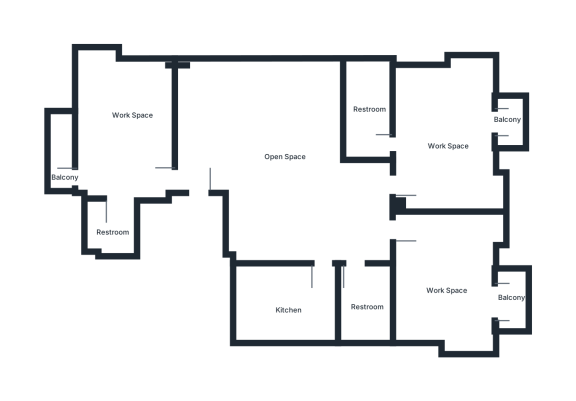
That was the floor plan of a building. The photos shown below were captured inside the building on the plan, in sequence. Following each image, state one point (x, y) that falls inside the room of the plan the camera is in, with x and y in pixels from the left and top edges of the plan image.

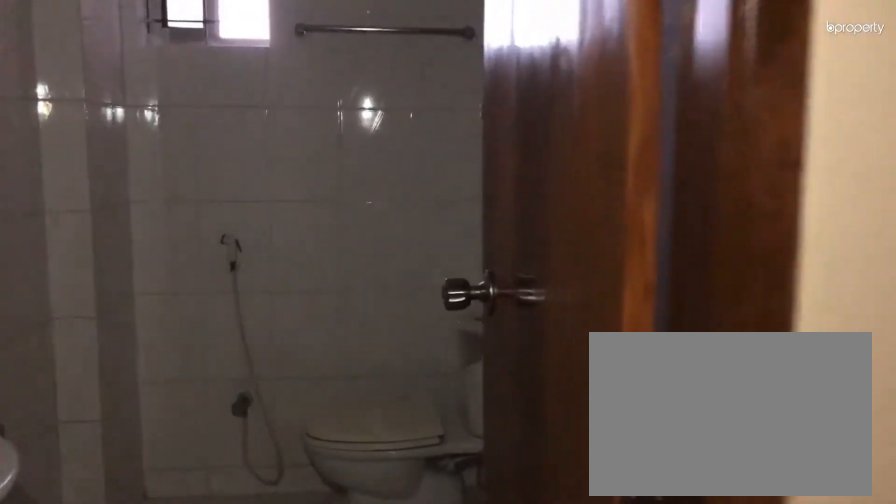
(367, 299)
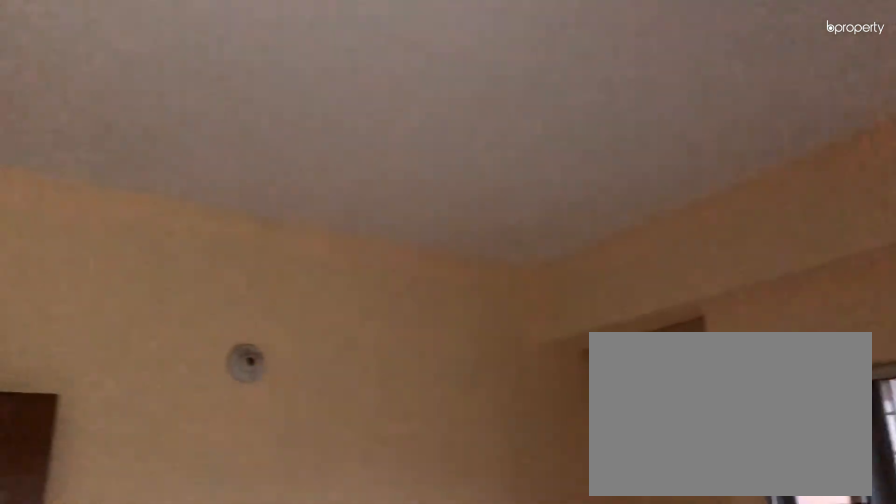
(444, 284)
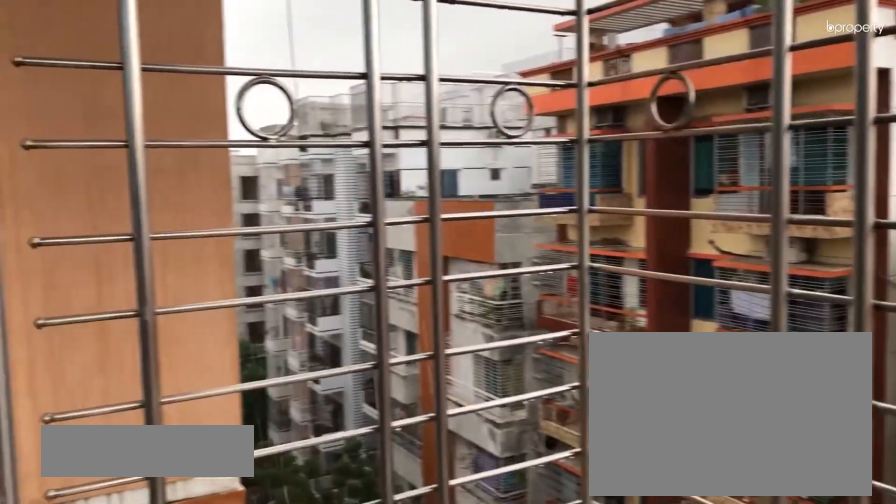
(508, 299)
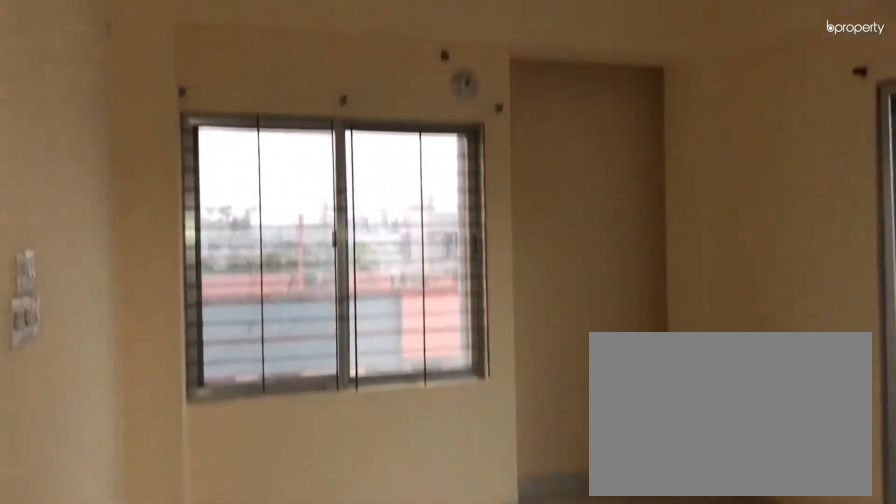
(447, 138)
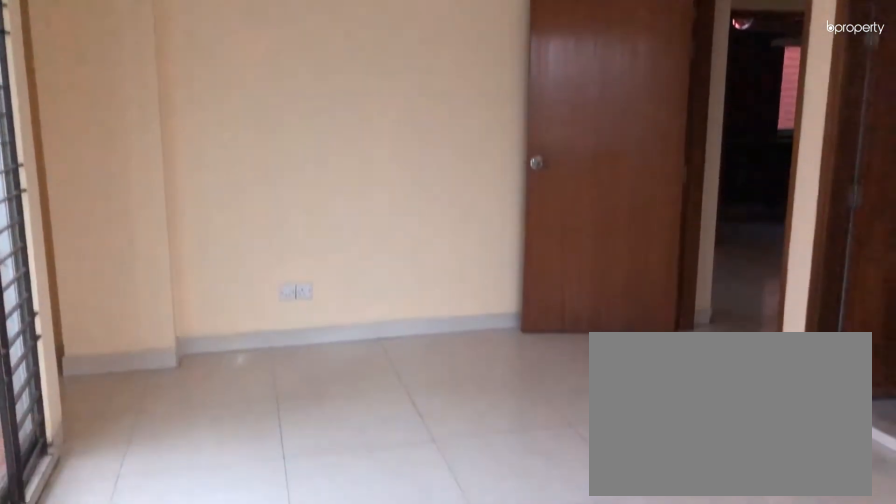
(446, 138)
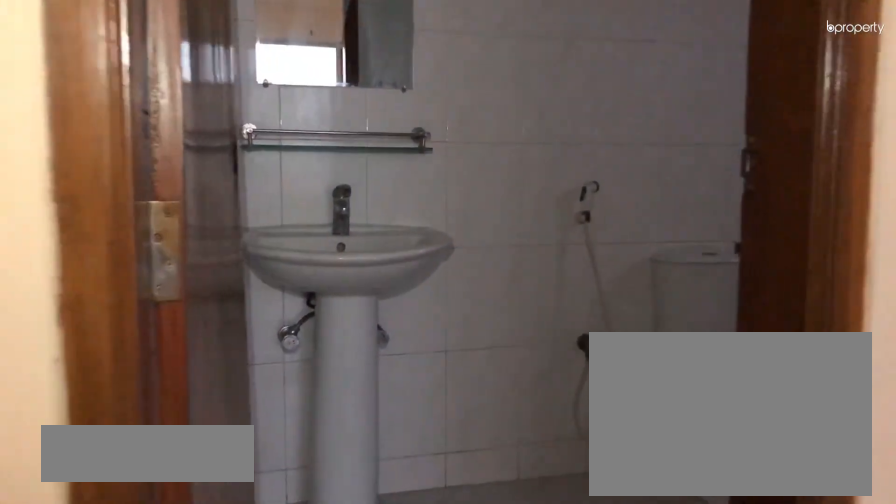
(367, 110)
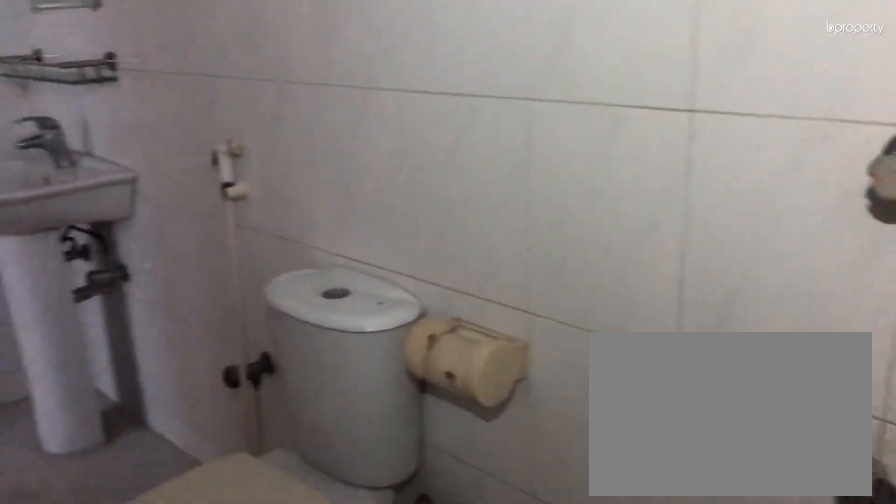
(367, 110)
